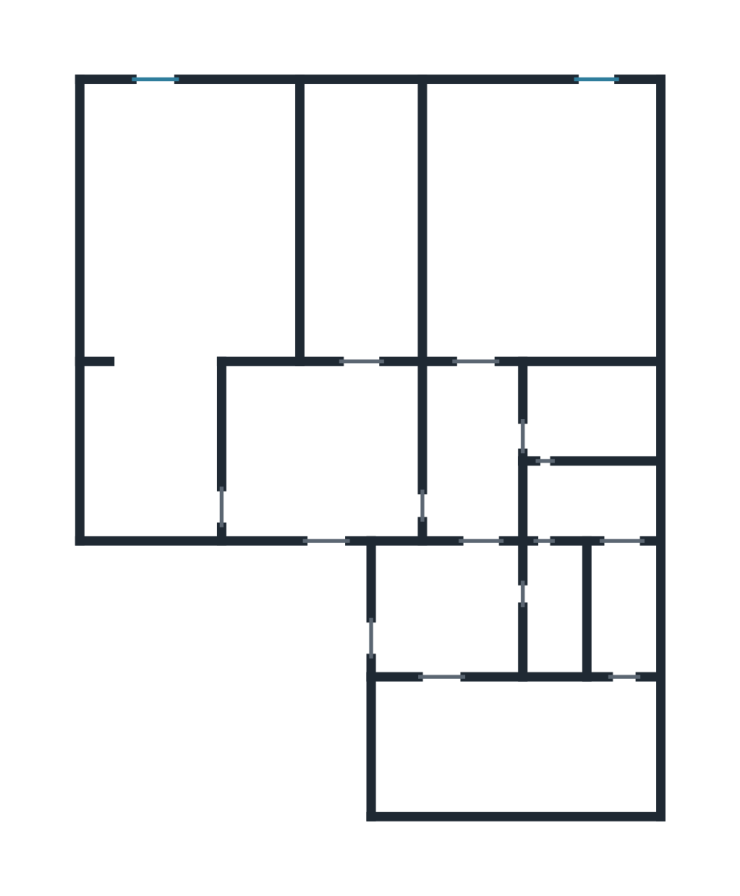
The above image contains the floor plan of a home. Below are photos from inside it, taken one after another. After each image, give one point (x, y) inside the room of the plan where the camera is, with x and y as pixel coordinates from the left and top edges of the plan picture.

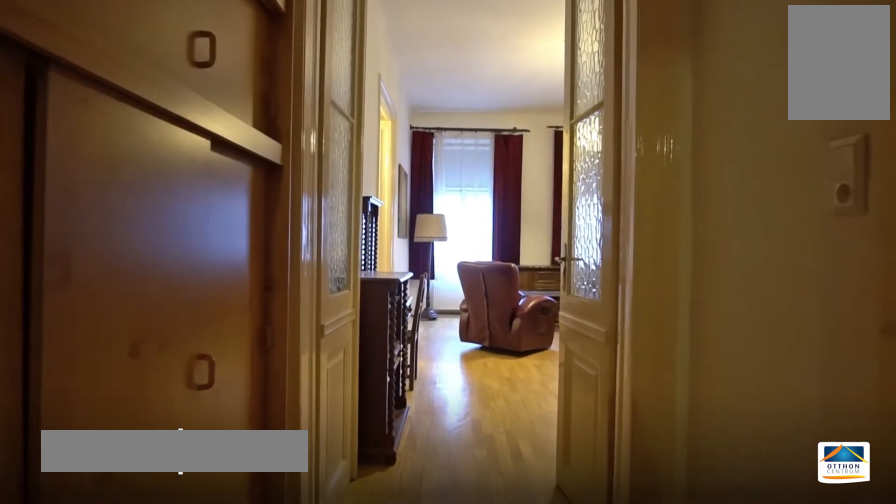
(476, 452)
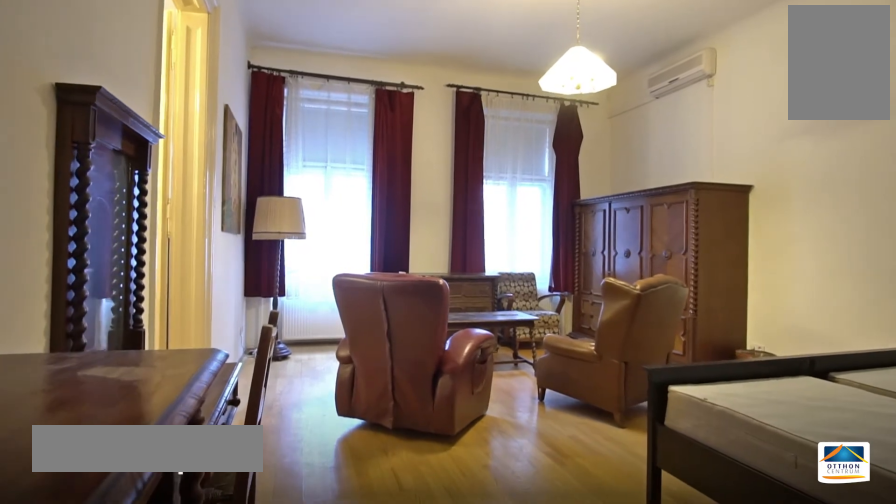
(554, 232)
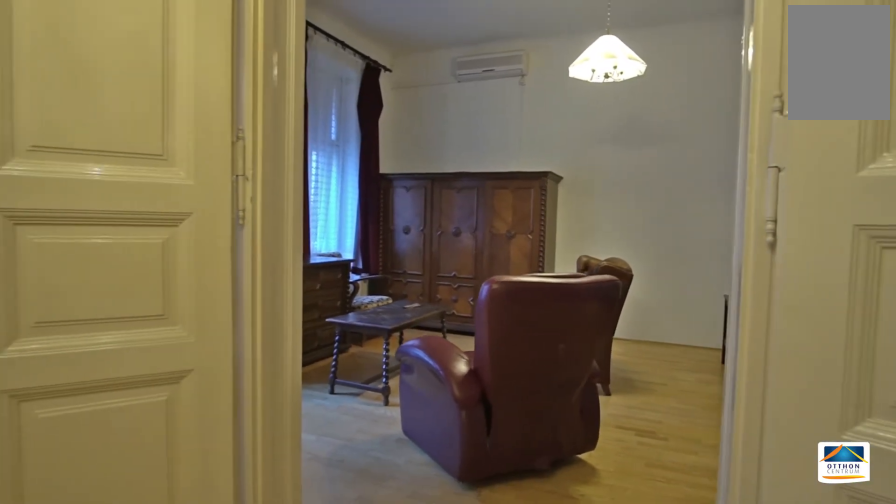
(553, 232)
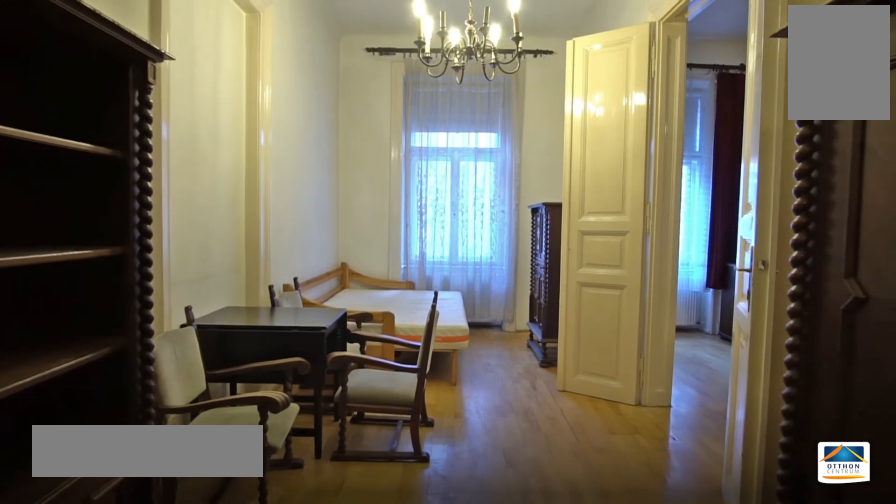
(368, 221)
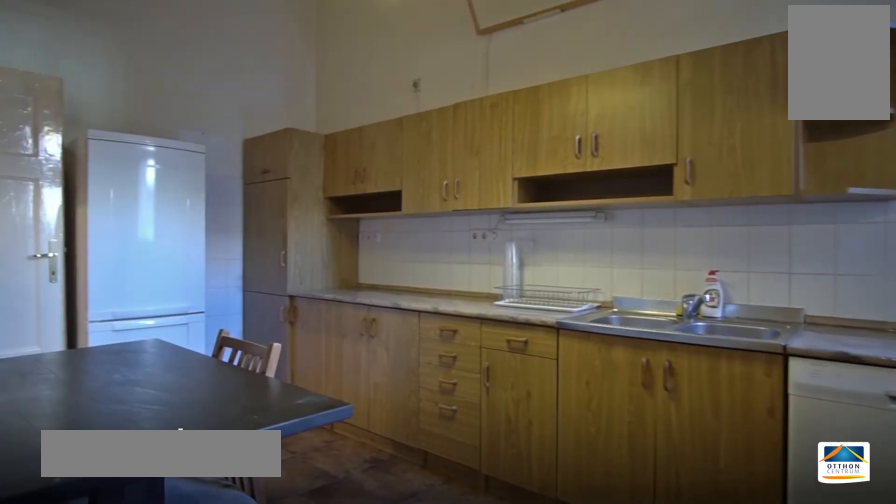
(511, 745)
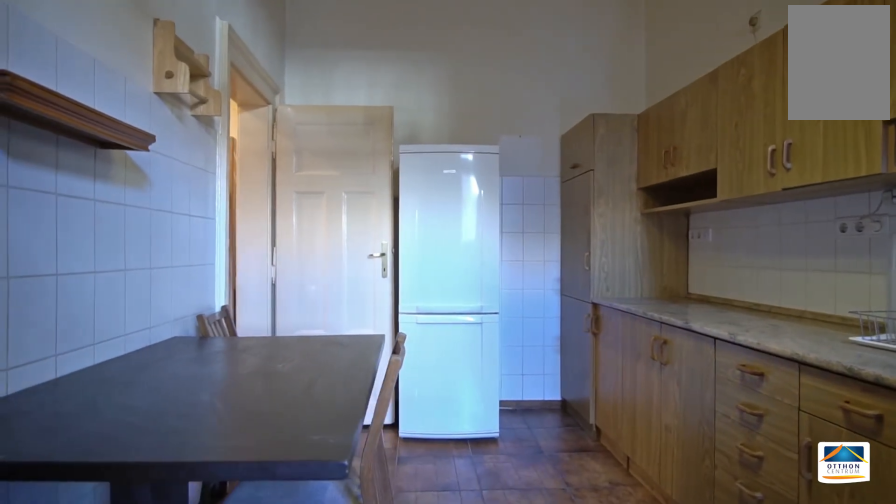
(511, 745)
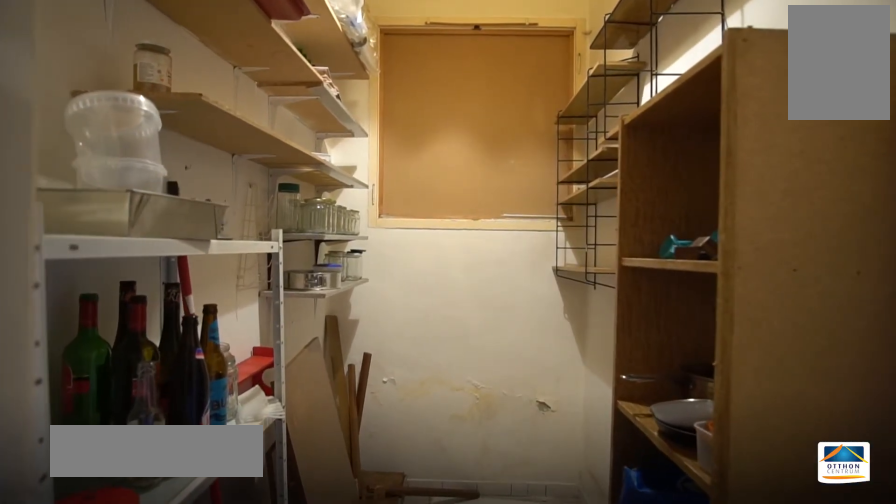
(621, 606)
